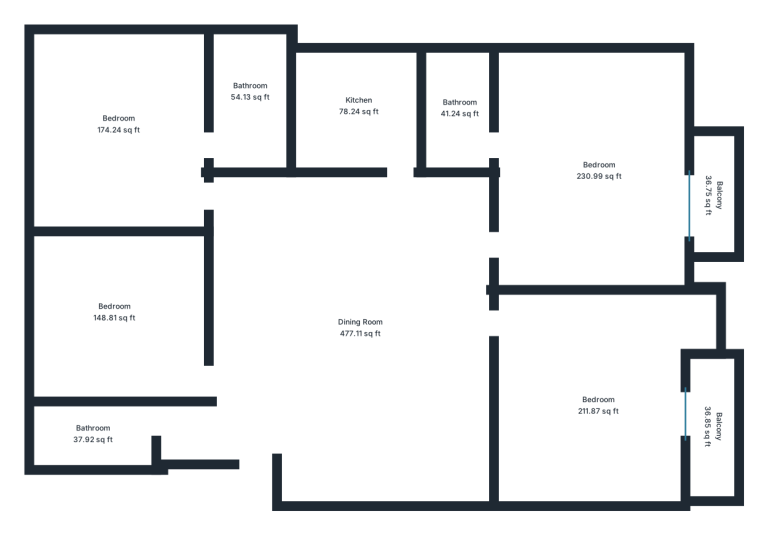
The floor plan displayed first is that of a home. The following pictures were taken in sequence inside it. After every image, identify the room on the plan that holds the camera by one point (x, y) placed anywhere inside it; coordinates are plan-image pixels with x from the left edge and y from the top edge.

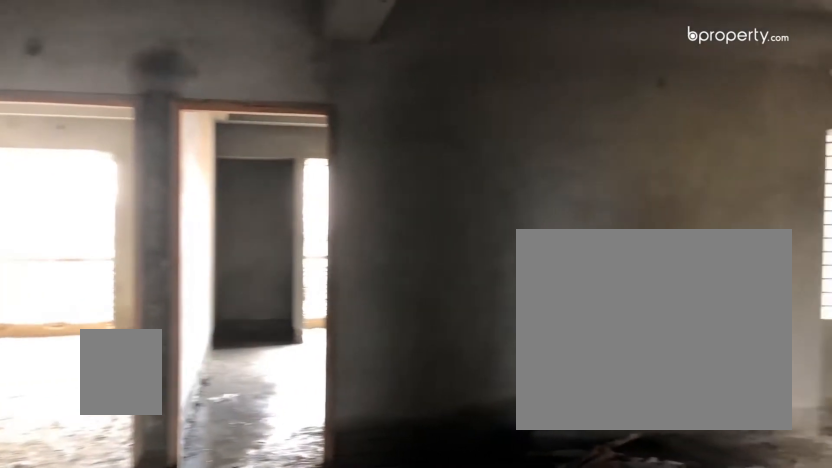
(361, 330)
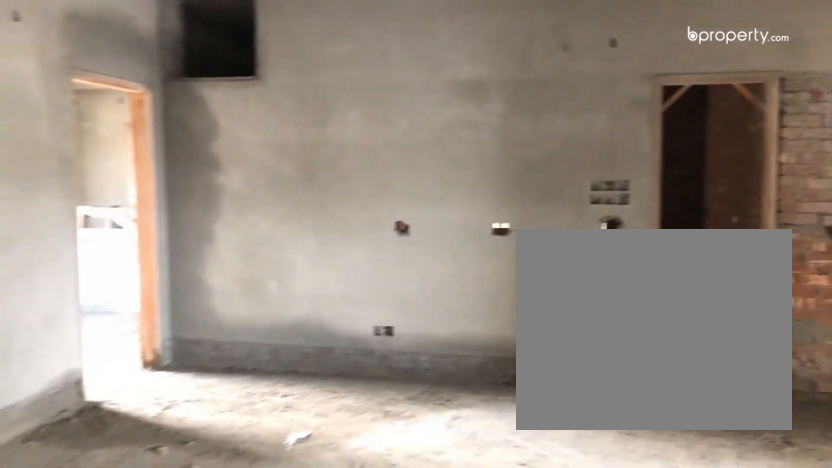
(361, 330)
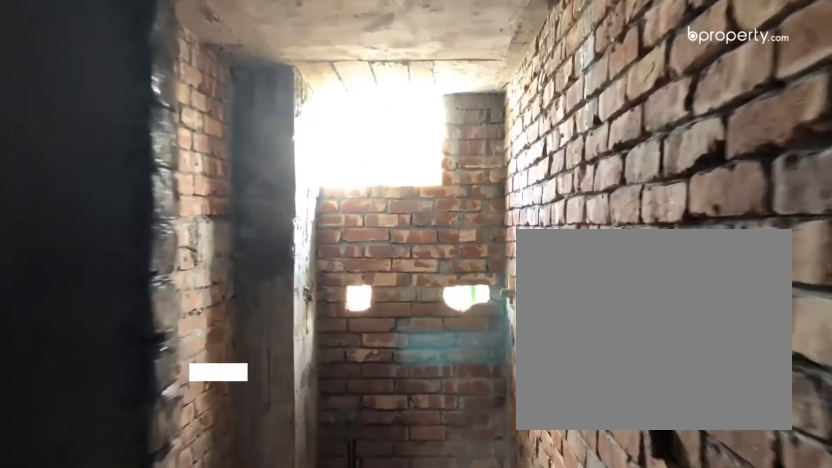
(89, 433)
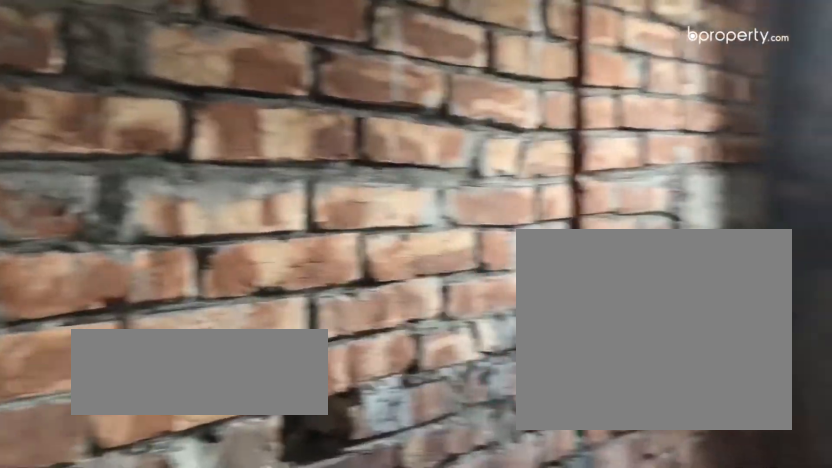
(89, 433)
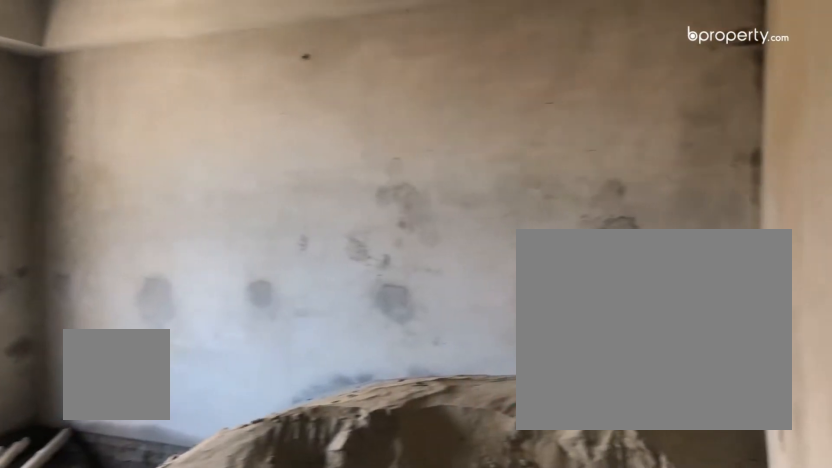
(118, 319)
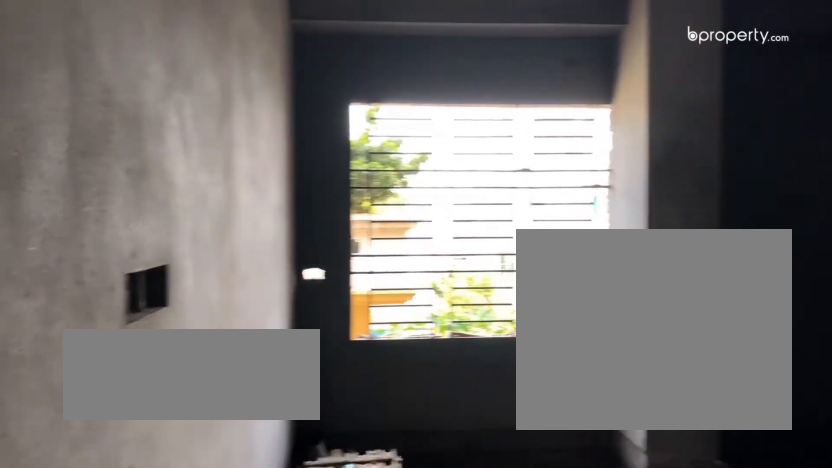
(120, 125)
